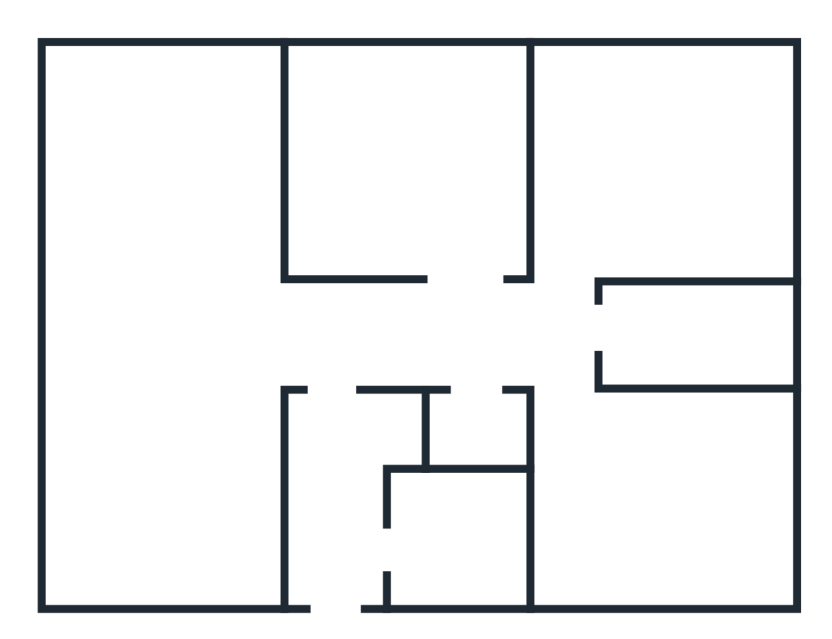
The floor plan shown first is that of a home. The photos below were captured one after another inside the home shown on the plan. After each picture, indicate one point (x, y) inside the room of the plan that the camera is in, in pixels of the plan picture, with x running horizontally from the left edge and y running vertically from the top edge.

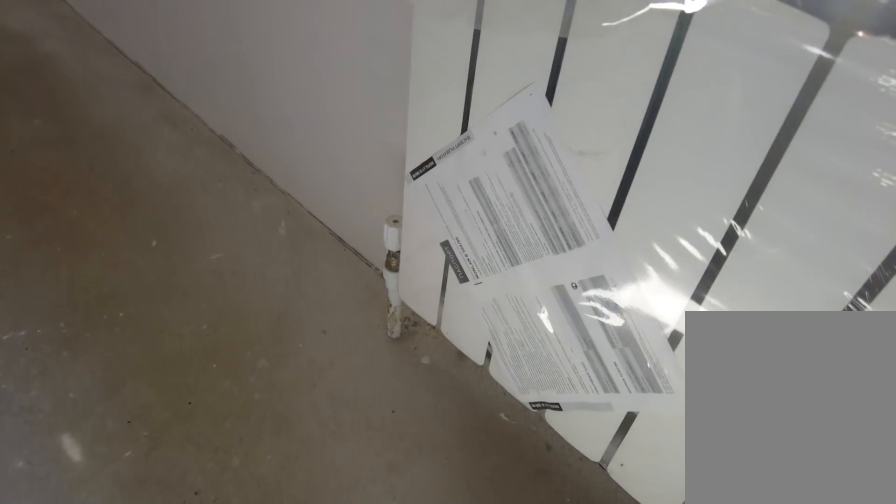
(607, 525)
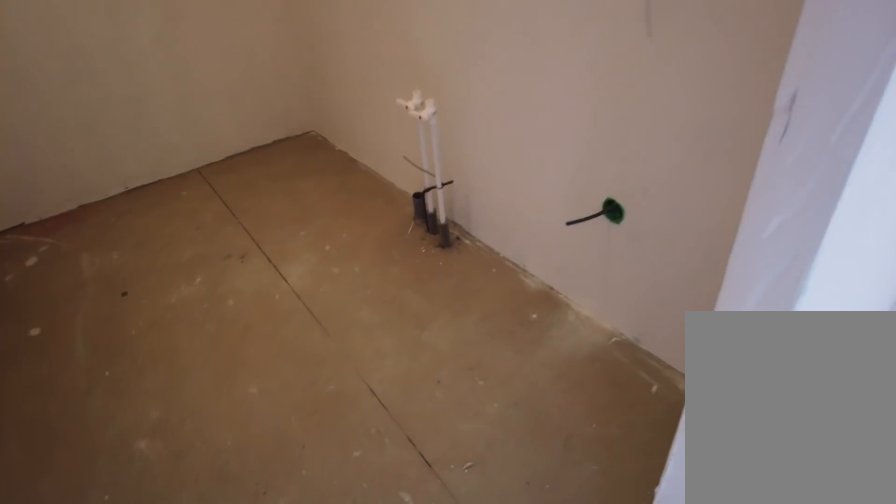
(564, 343)
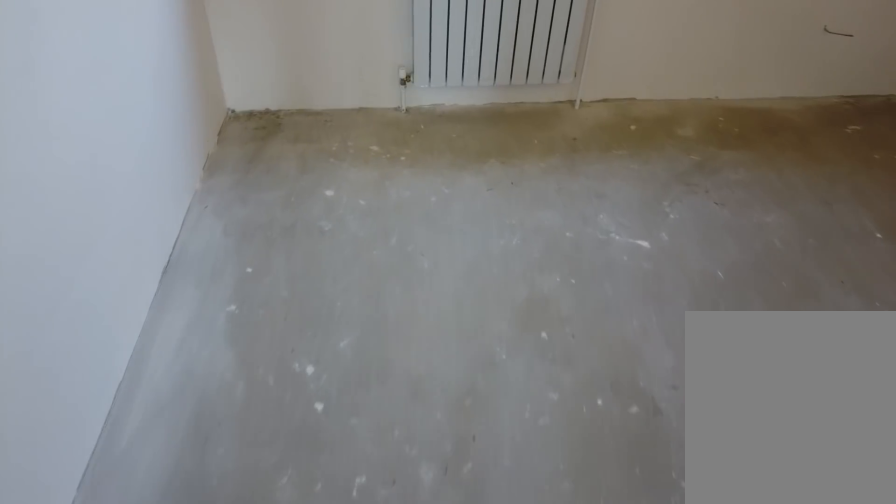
(584, 231)
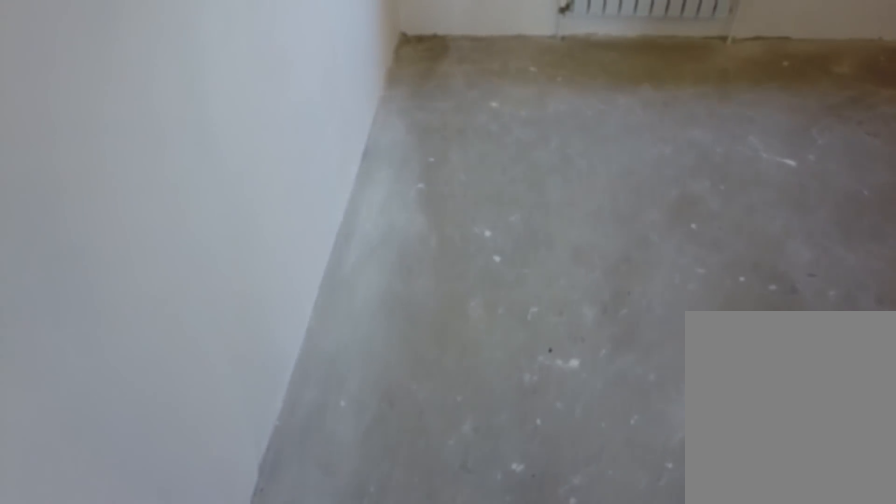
(584, 231)
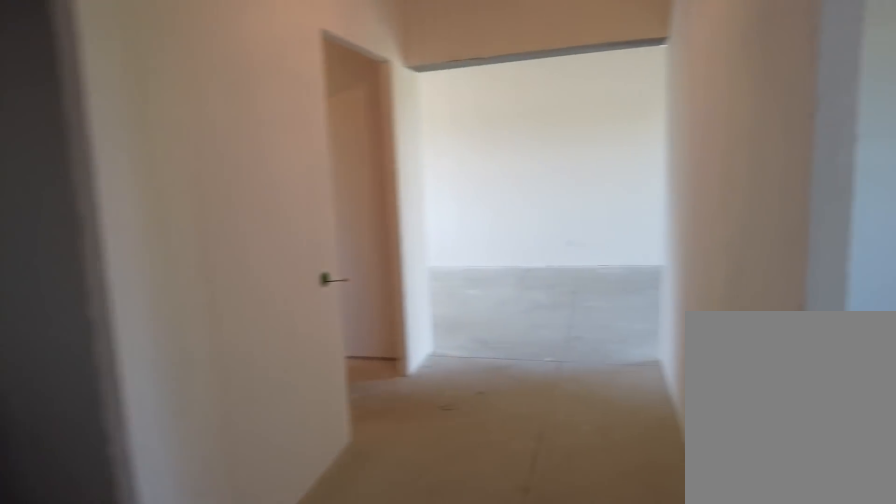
(553, 331)
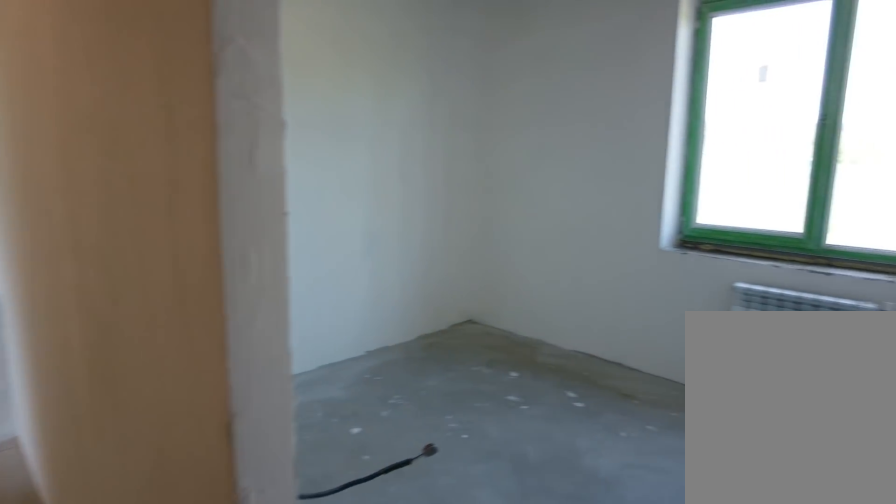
(474, 351)
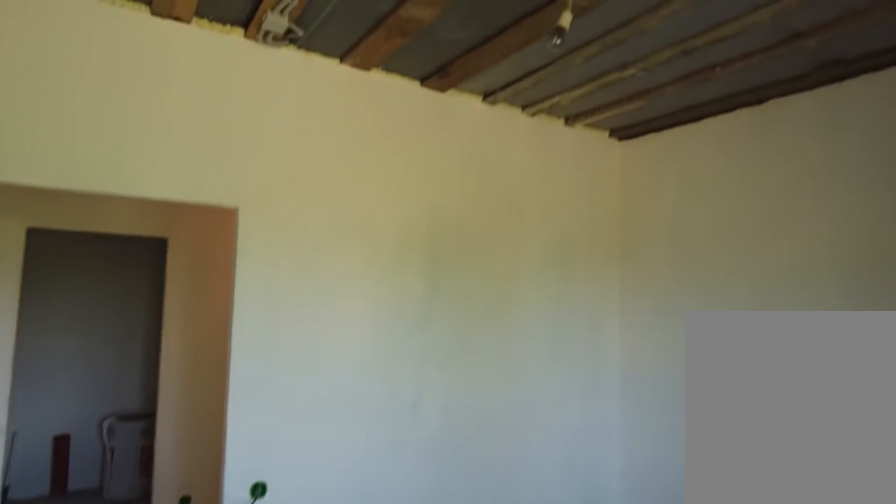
(464, 238)
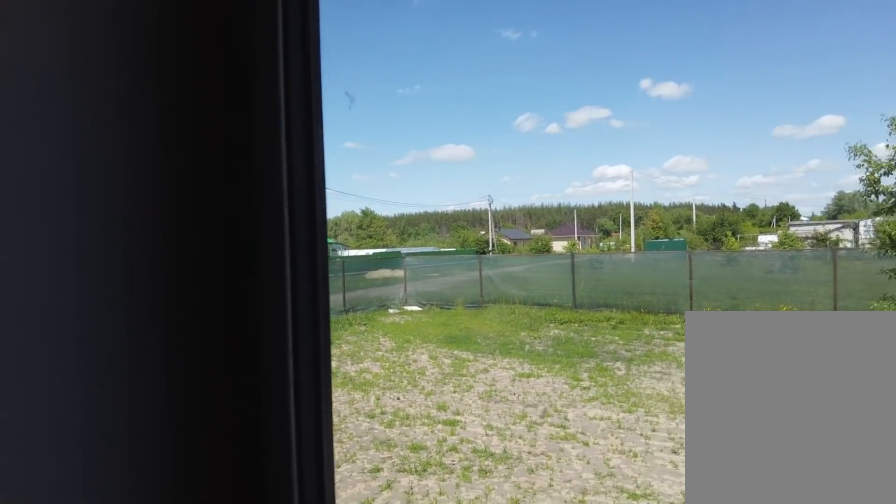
(464, 238)
